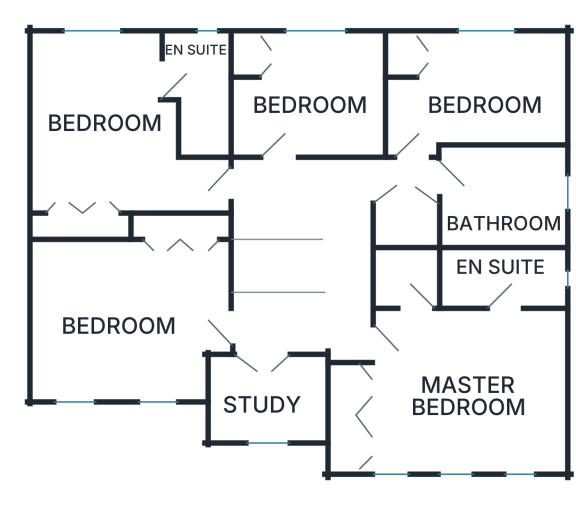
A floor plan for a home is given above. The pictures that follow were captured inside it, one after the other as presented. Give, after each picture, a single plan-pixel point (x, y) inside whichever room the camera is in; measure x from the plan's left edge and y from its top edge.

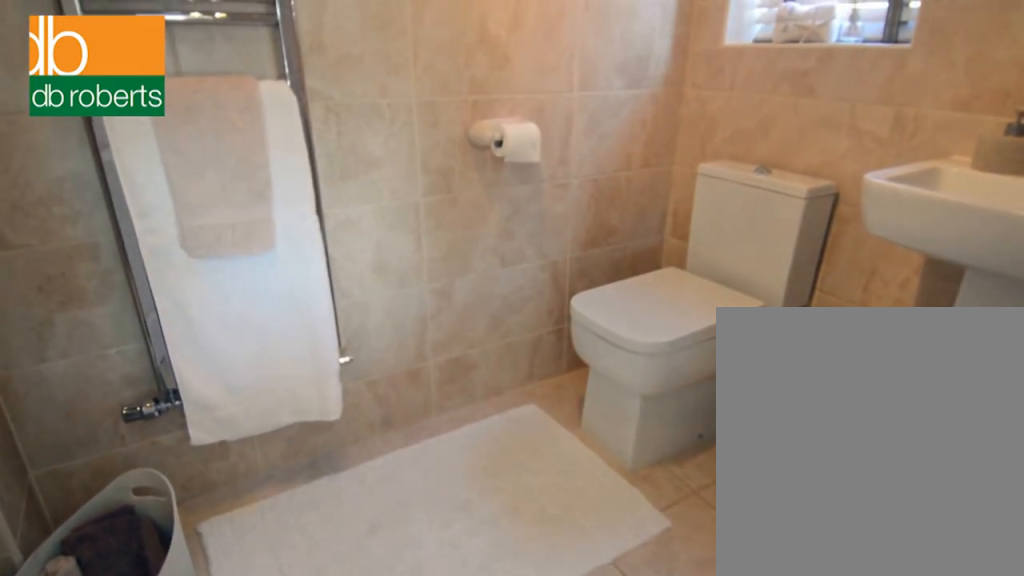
(502, 276)
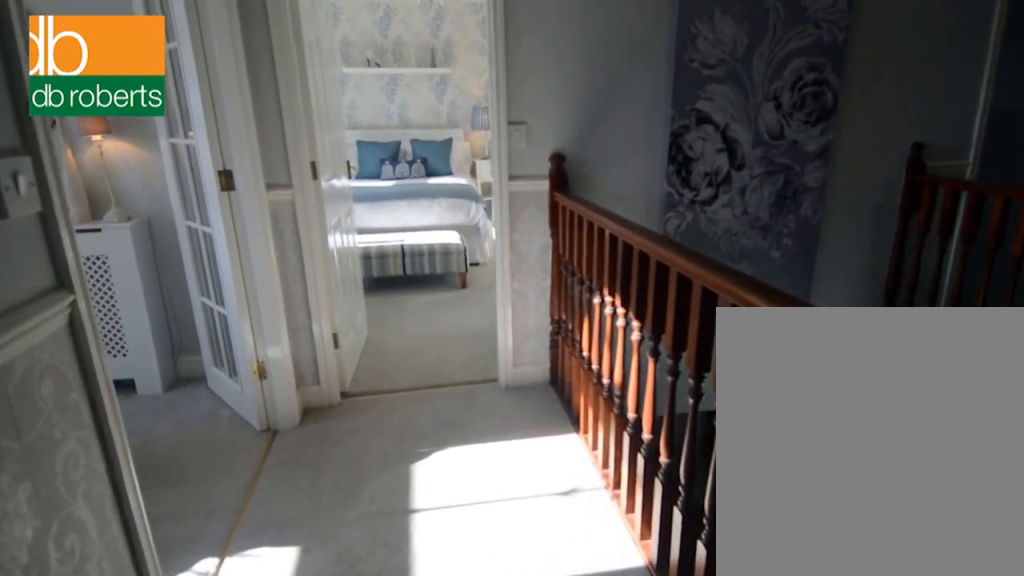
(321, 248)
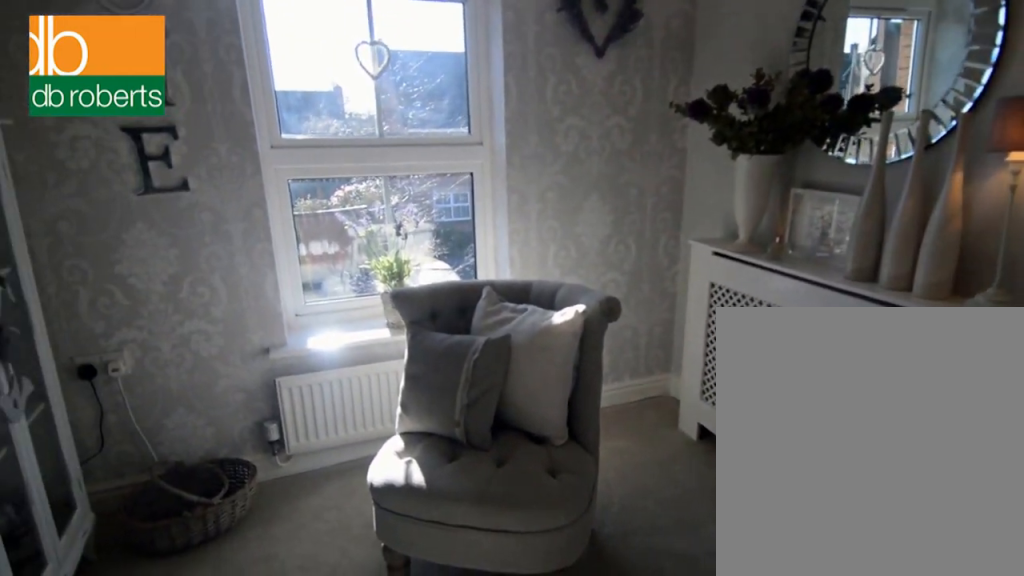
(266, 399)
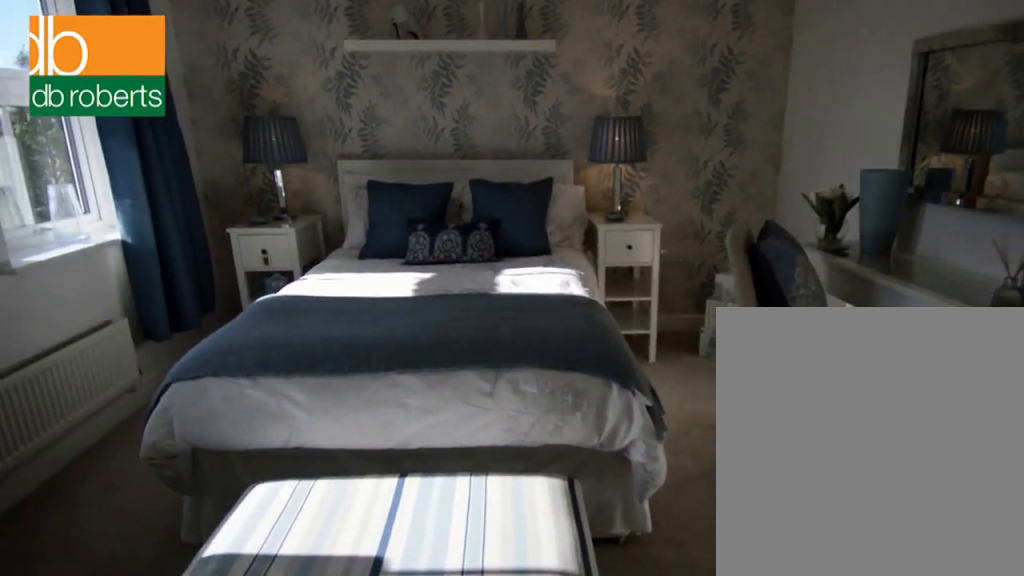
(133, 311)
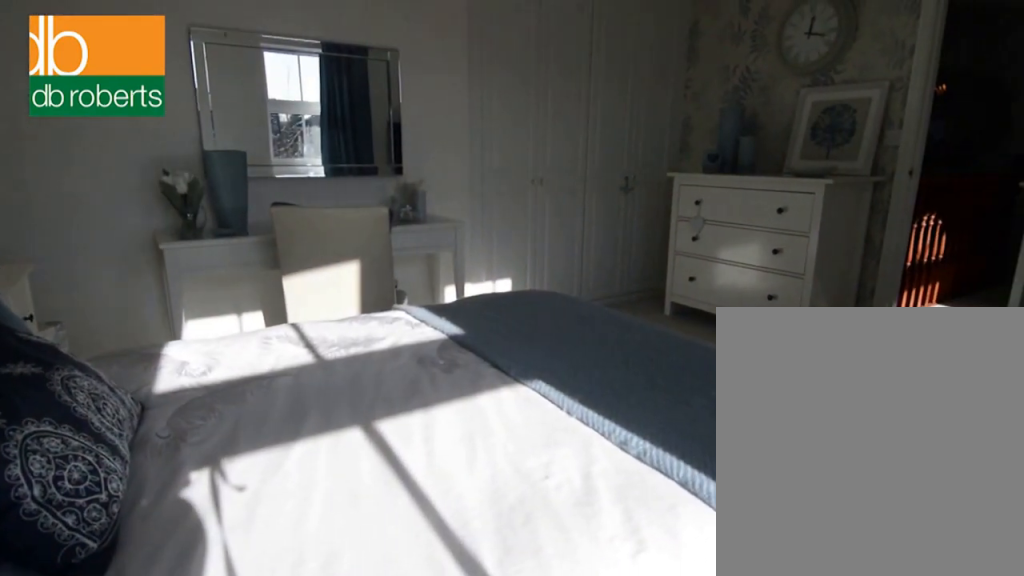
(133, 311)
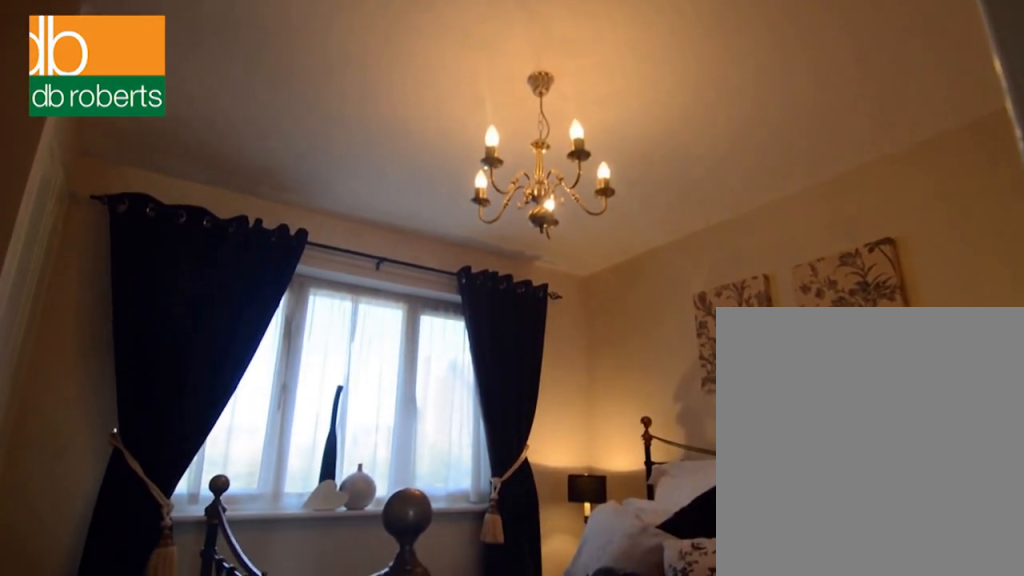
(309, 94)
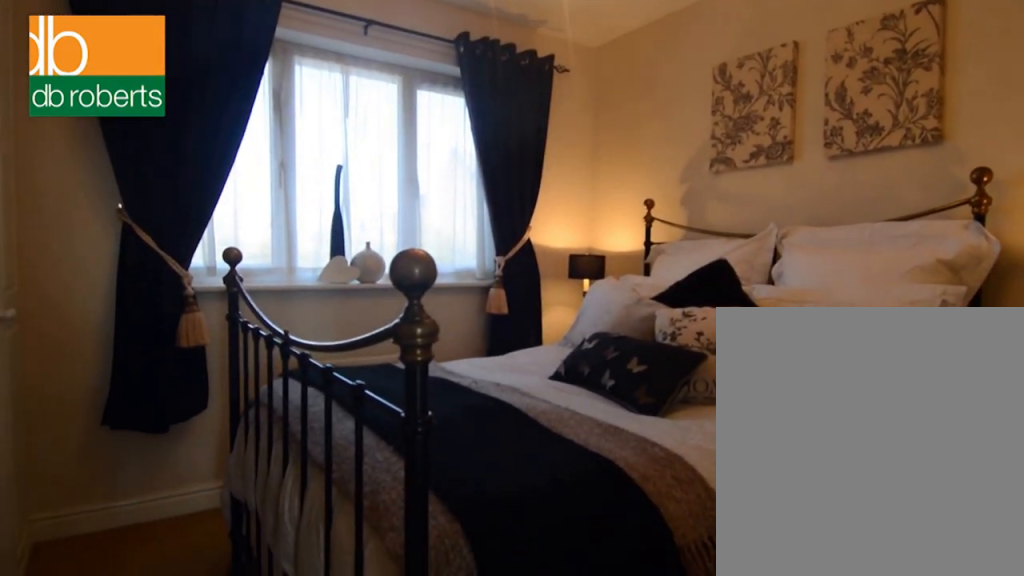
(309, 94)
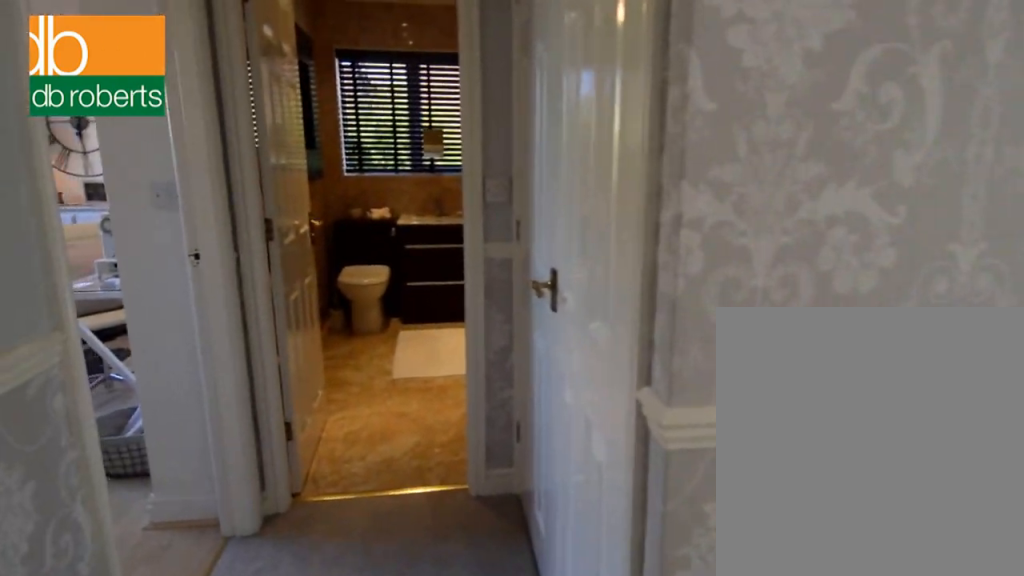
(320, 248)
